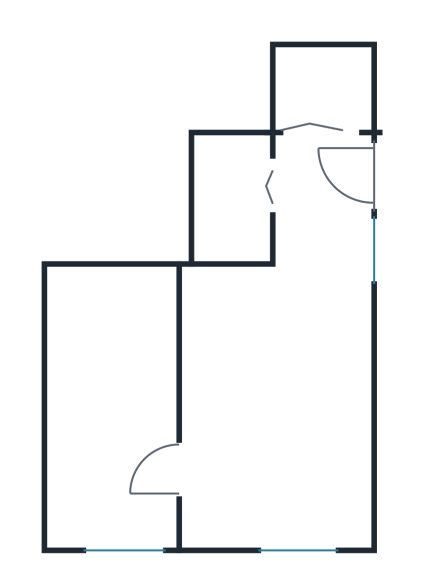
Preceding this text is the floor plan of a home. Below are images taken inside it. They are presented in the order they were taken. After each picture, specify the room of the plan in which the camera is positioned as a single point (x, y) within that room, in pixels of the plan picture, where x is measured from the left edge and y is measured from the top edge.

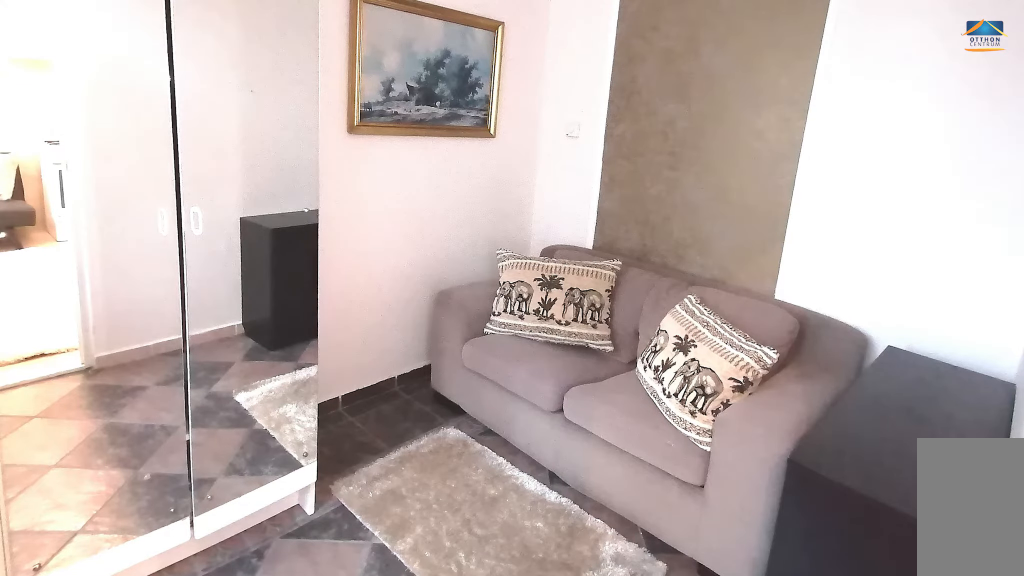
(113, 406)
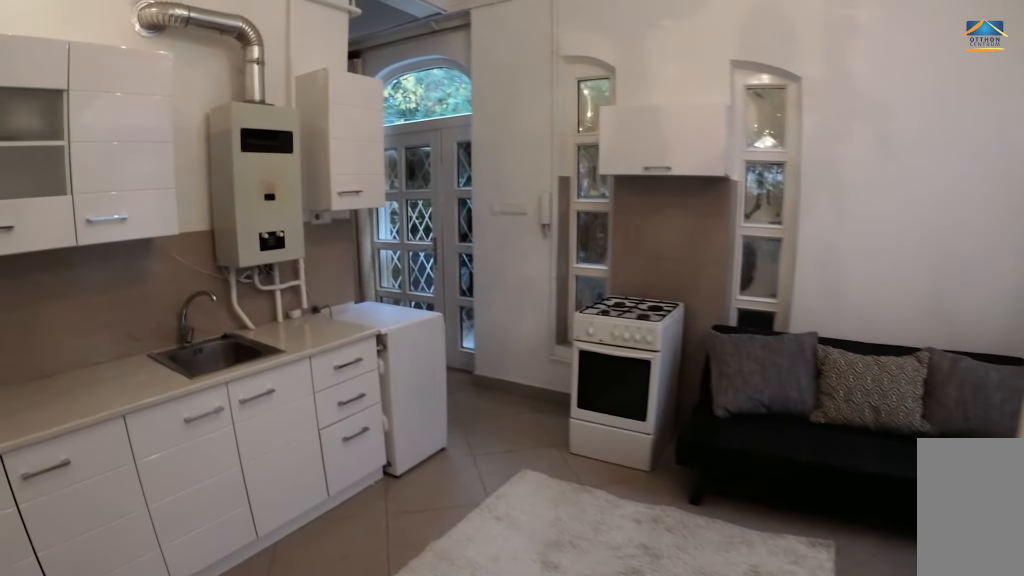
(278, 380)
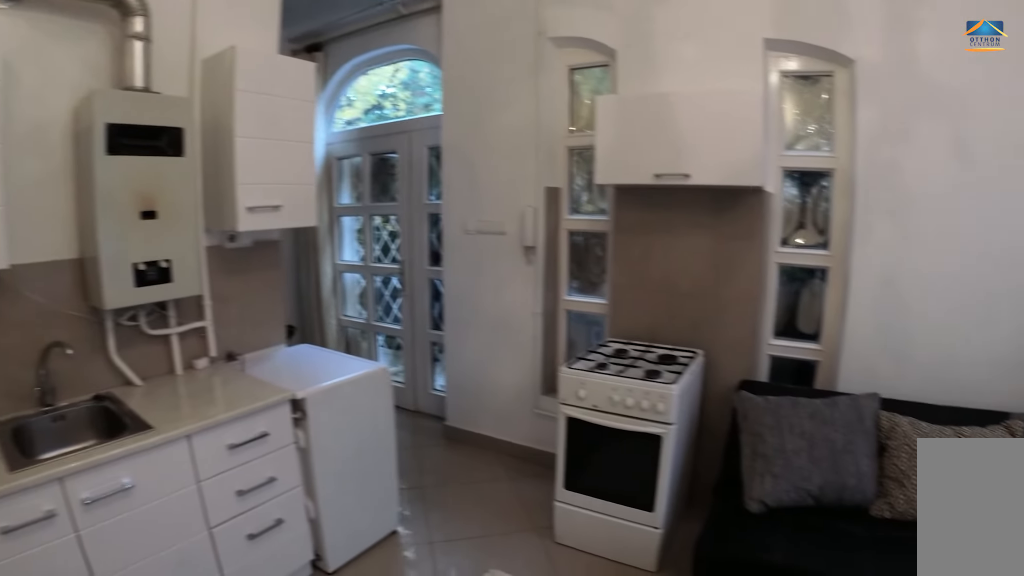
(278, 380)
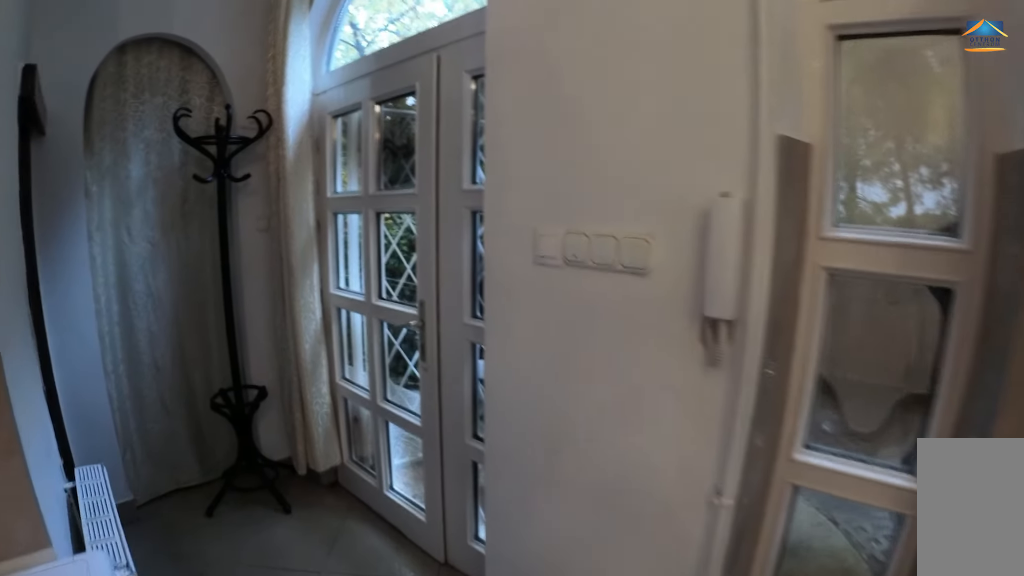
(325, 227)
